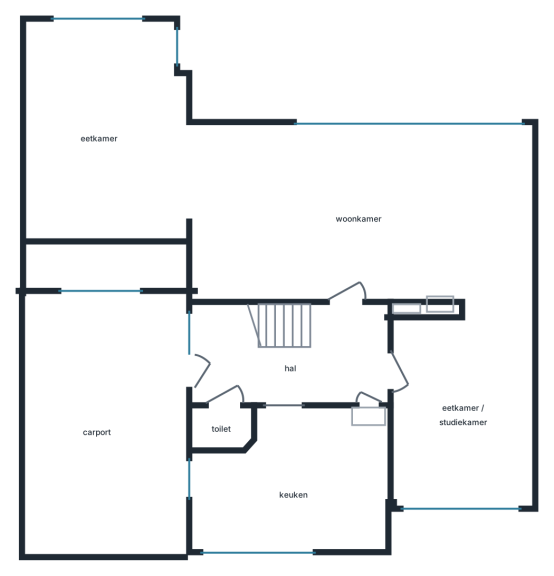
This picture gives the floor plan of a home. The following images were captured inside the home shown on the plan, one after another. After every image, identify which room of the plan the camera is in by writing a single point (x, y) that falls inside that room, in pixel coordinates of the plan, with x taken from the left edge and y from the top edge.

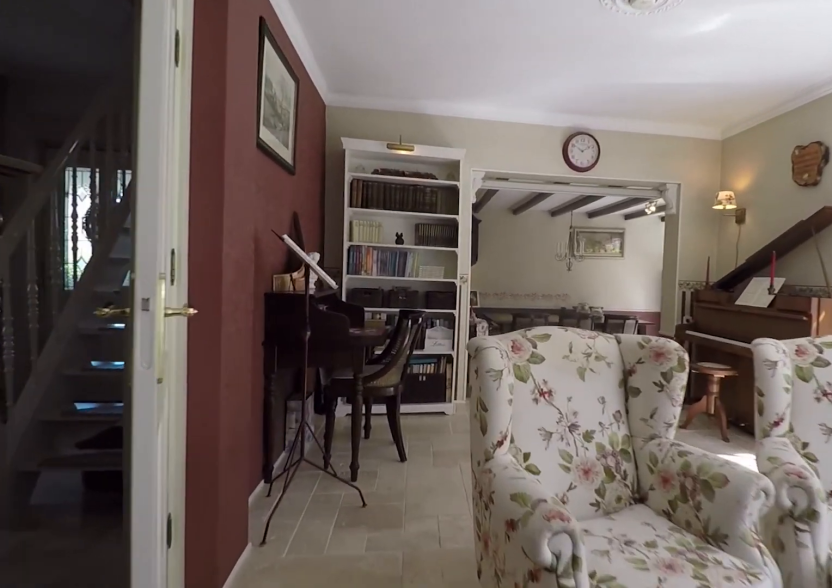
(359, 214)
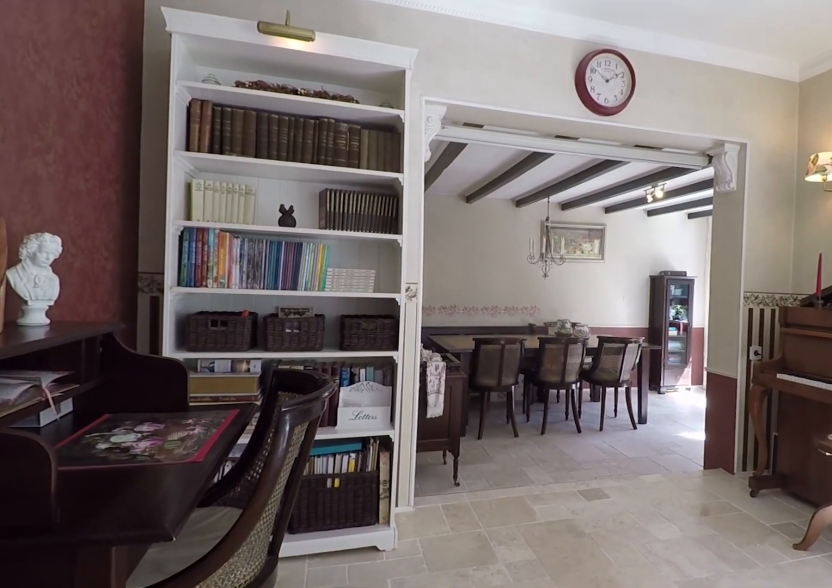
(359, 214)
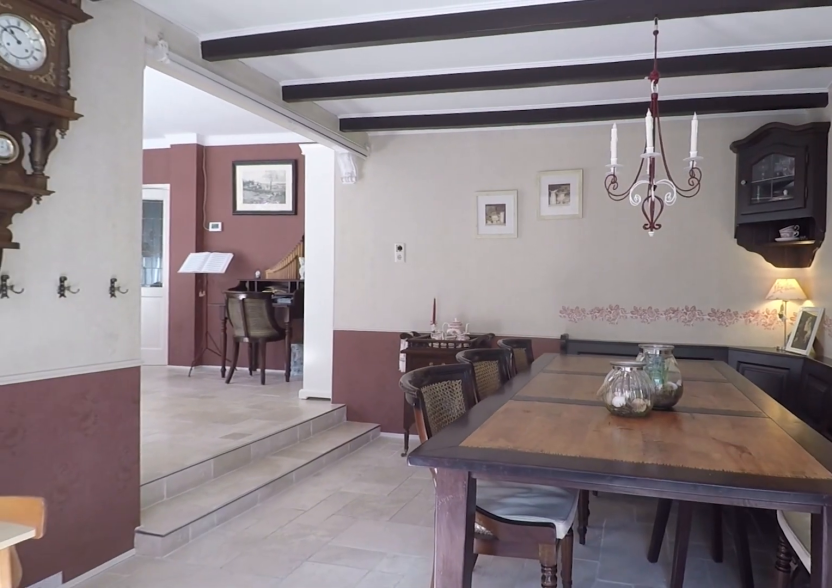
(109, 139)
